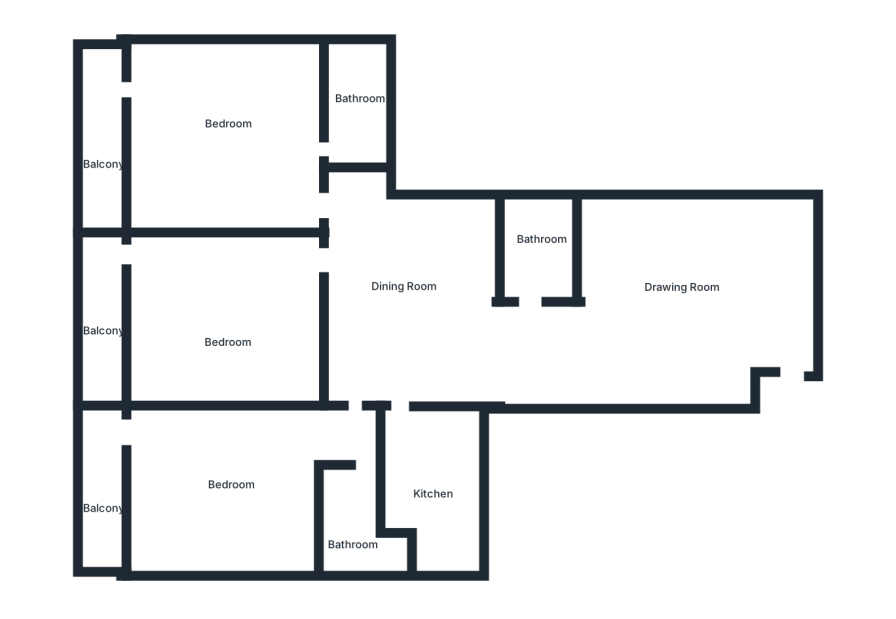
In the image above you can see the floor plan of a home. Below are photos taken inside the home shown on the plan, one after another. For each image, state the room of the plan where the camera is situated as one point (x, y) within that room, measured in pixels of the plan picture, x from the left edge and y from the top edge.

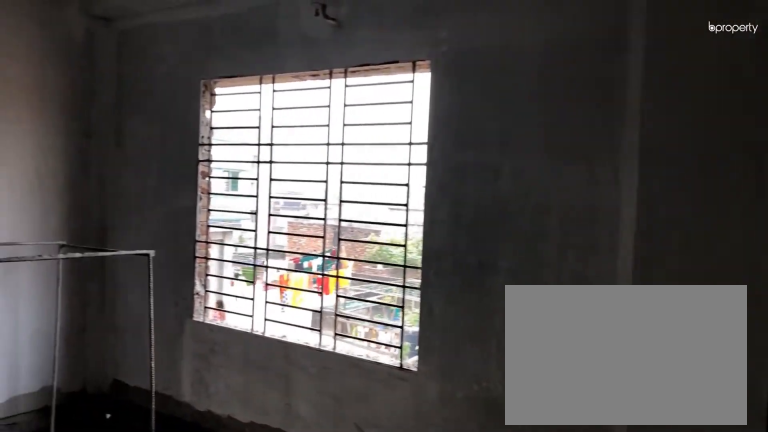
(763, 301)
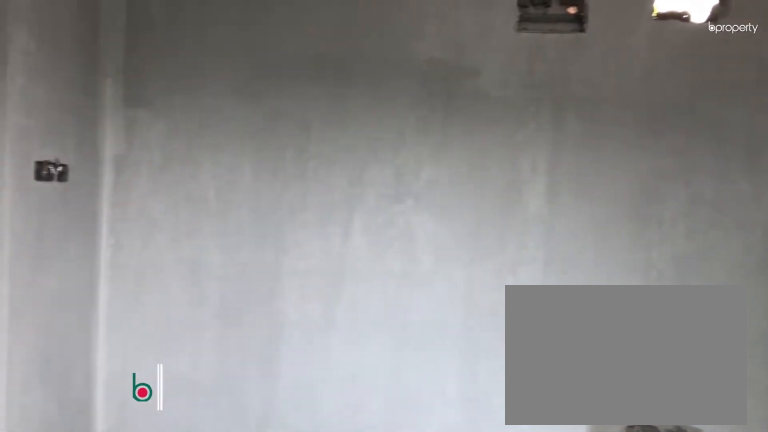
(688, 291)
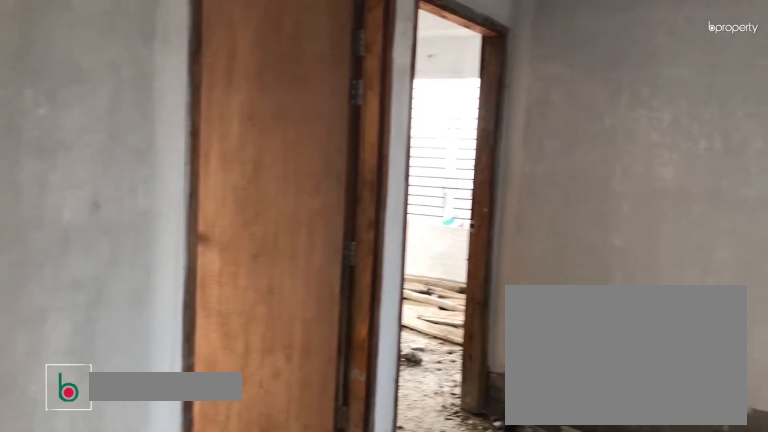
(390, 287)
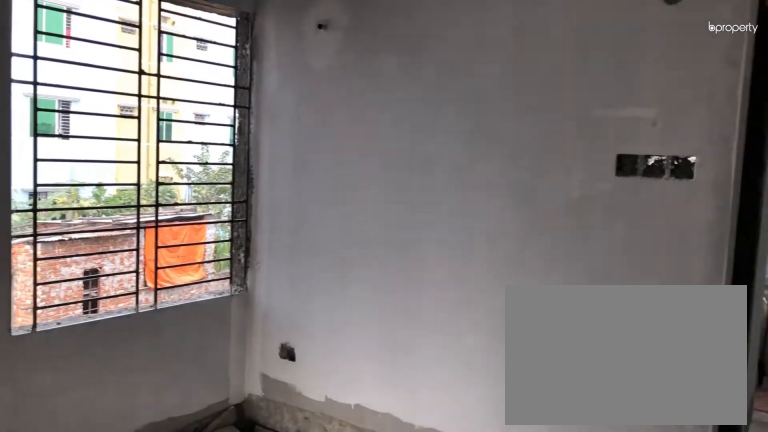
(390, 287)
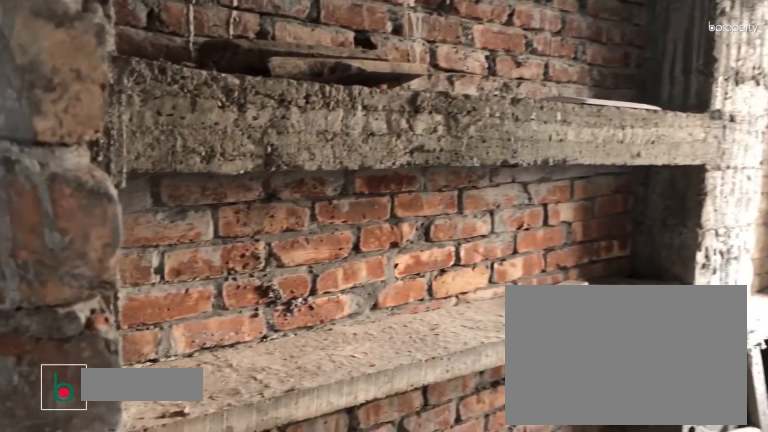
(429, 475)
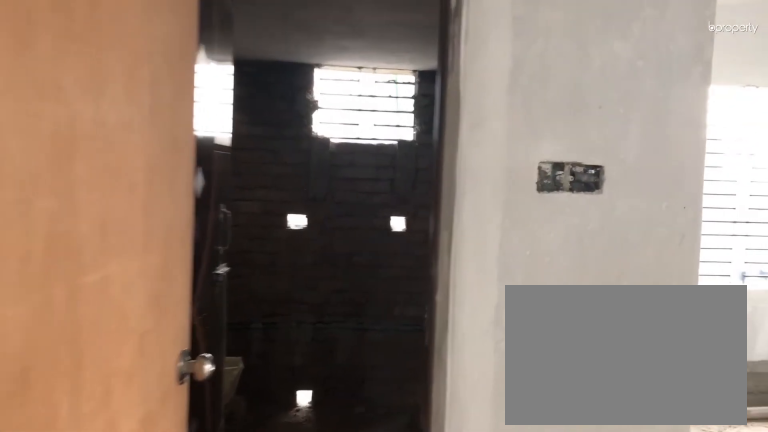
(343, 431)
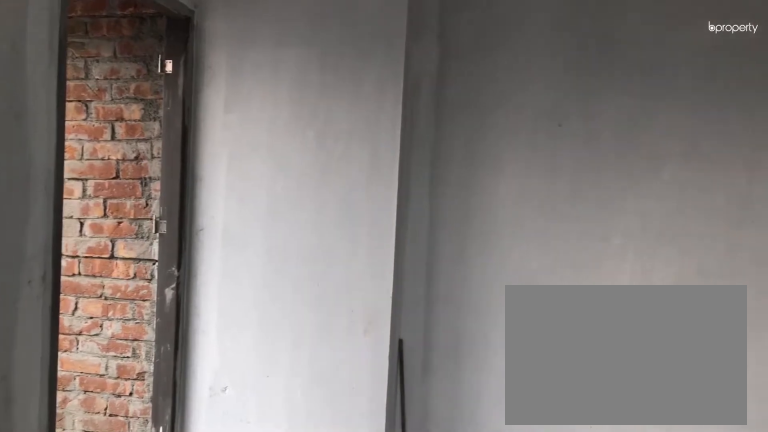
(225, 480)
